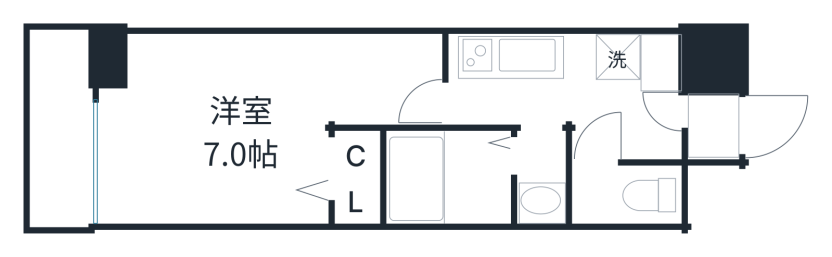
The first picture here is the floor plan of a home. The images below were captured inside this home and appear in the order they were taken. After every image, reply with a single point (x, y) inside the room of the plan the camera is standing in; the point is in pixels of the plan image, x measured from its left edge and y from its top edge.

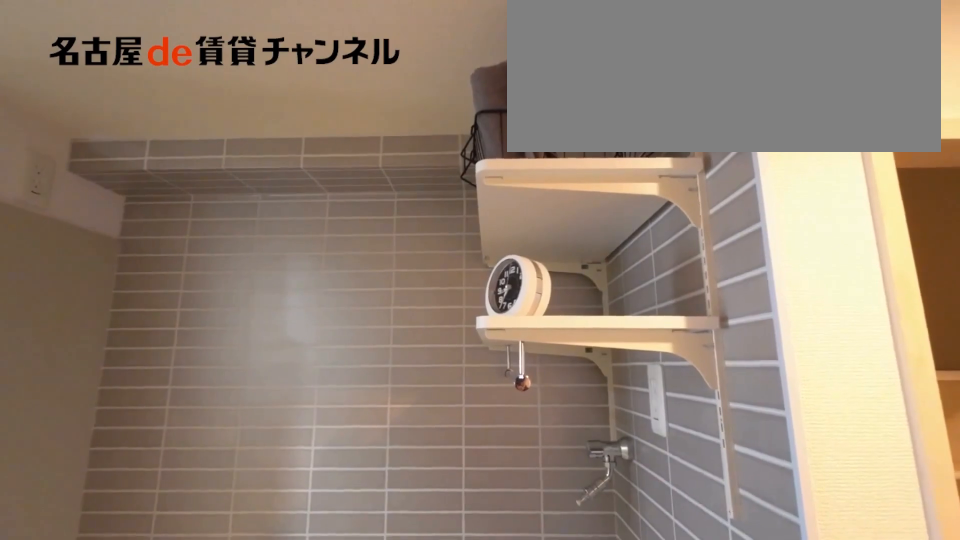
(610, 60)
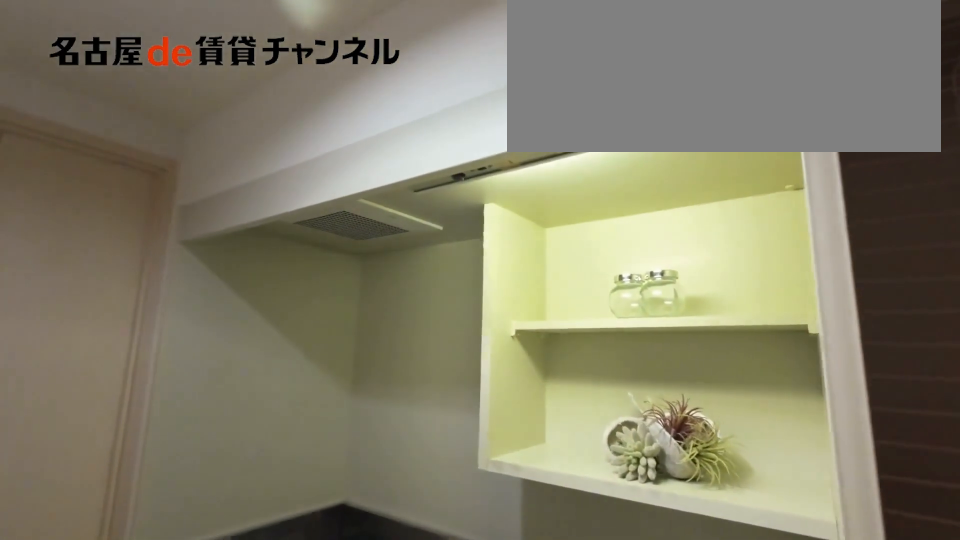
(610, 60)
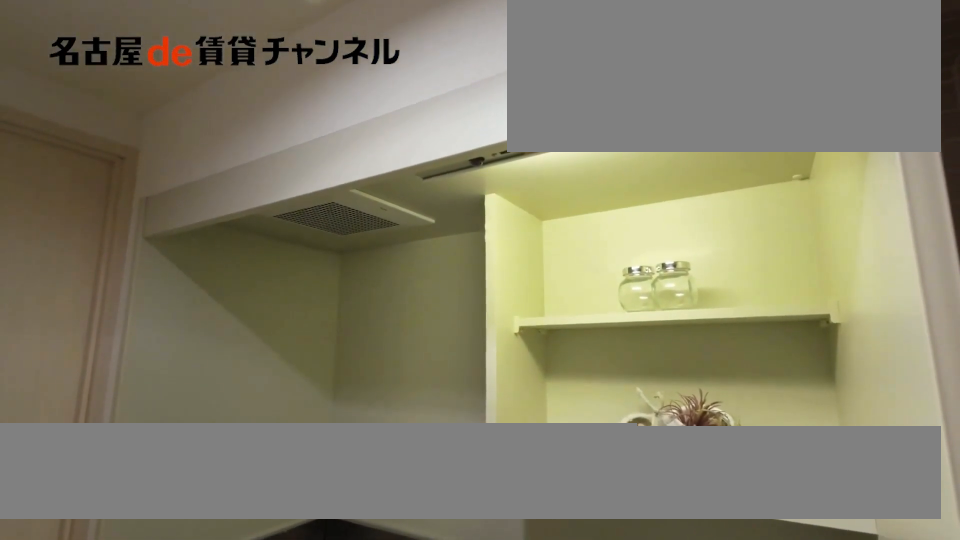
(521, 56)
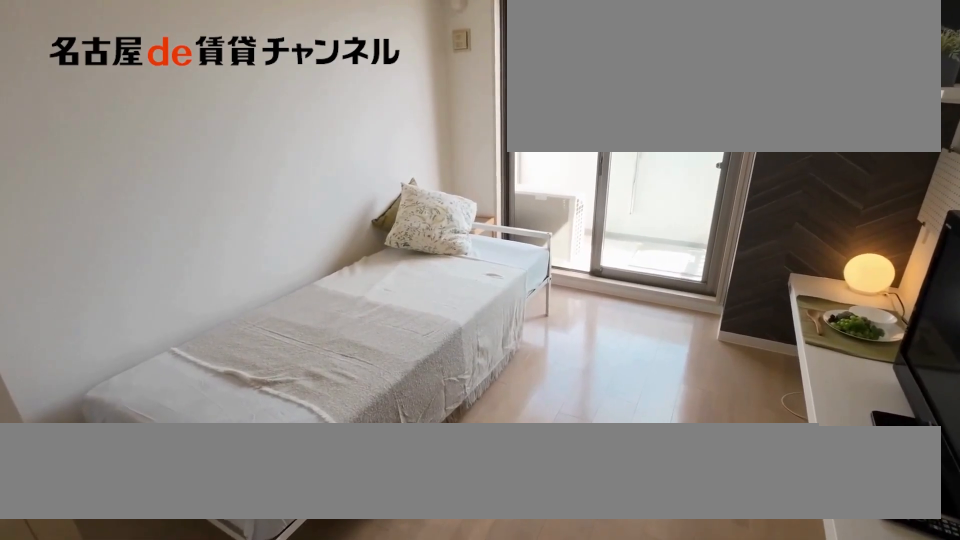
(246, 119)
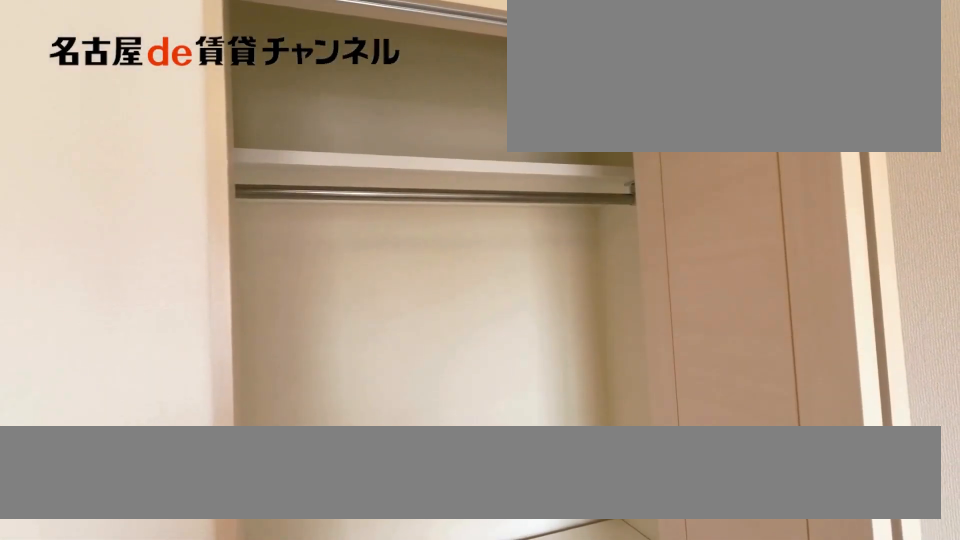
(354, 178)
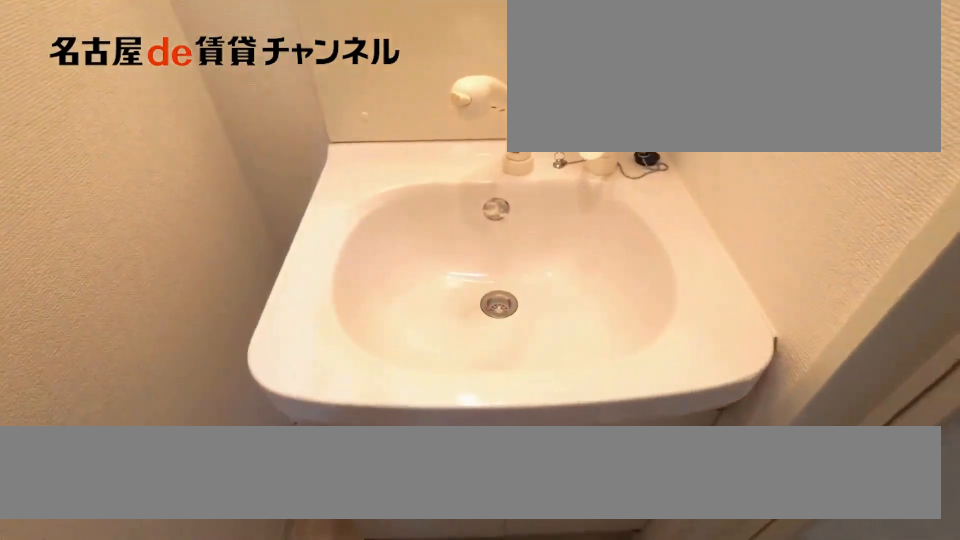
(550, 177)
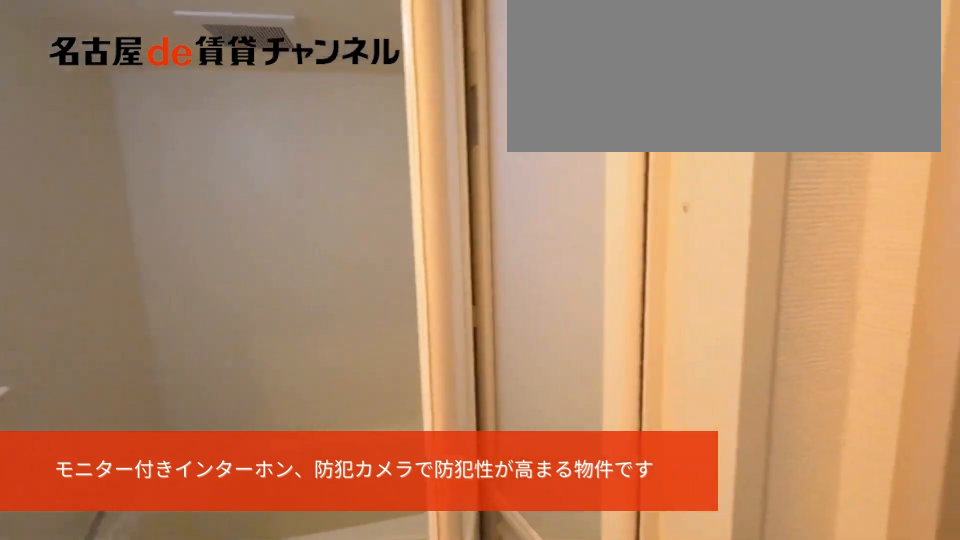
(445, 176)
